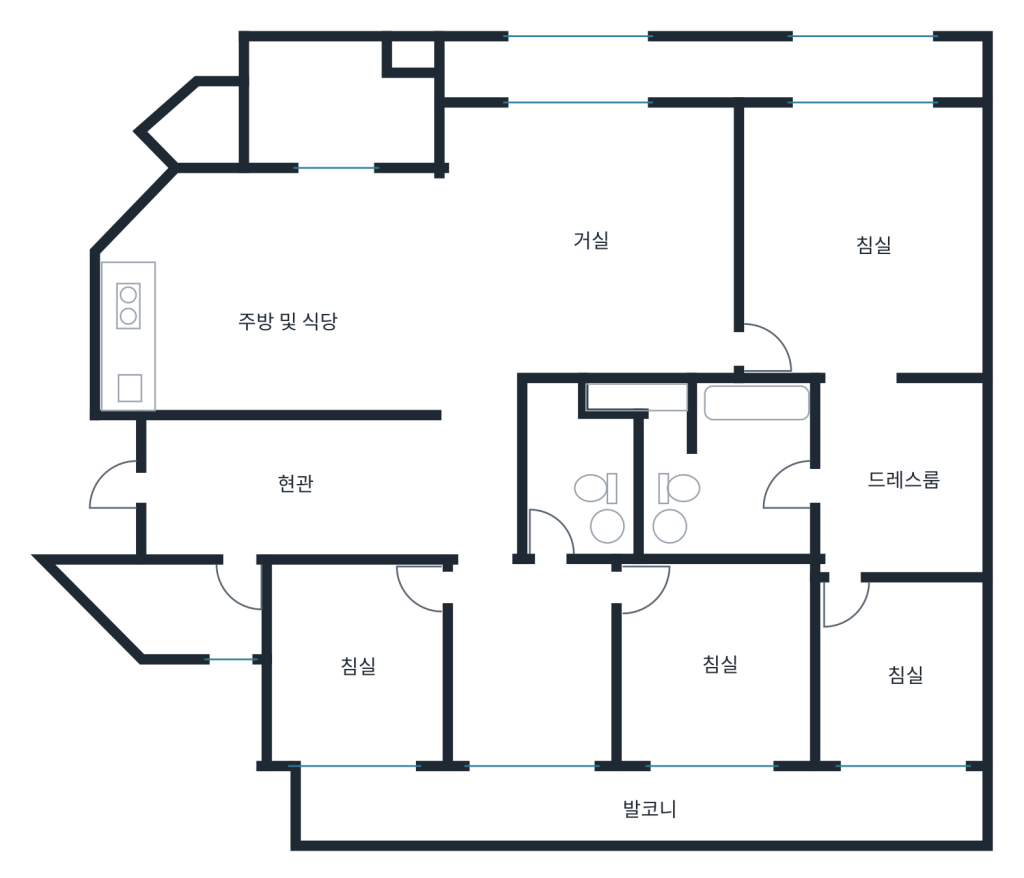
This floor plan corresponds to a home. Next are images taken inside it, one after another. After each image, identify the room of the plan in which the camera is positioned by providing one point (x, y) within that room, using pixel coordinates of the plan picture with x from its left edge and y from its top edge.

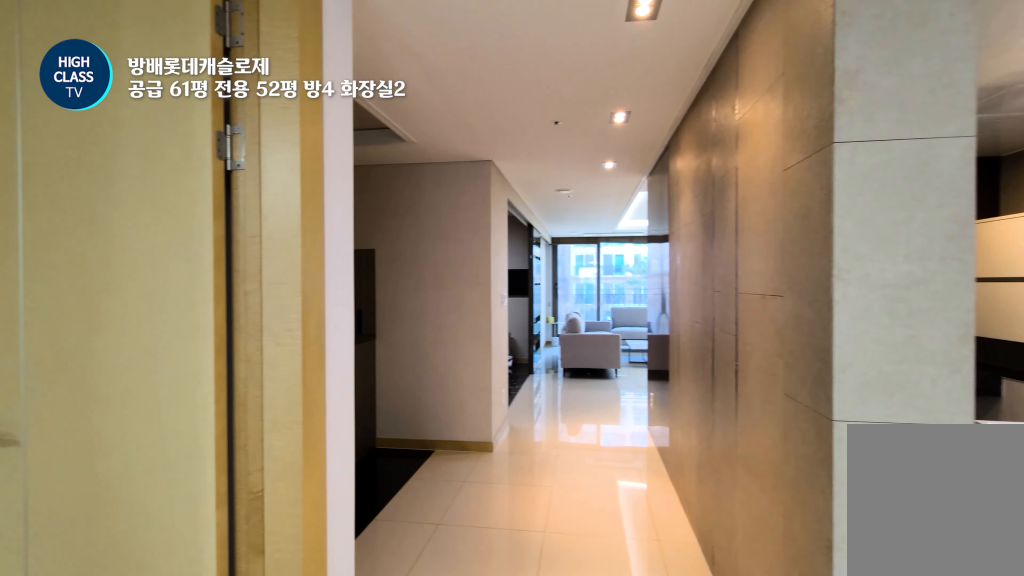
(532, 665)
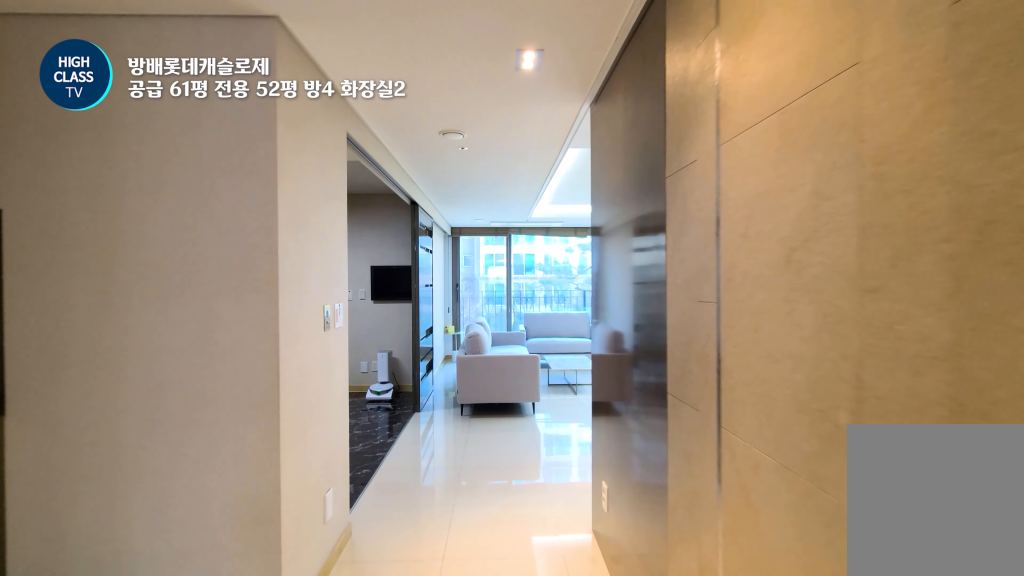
(479, 466)
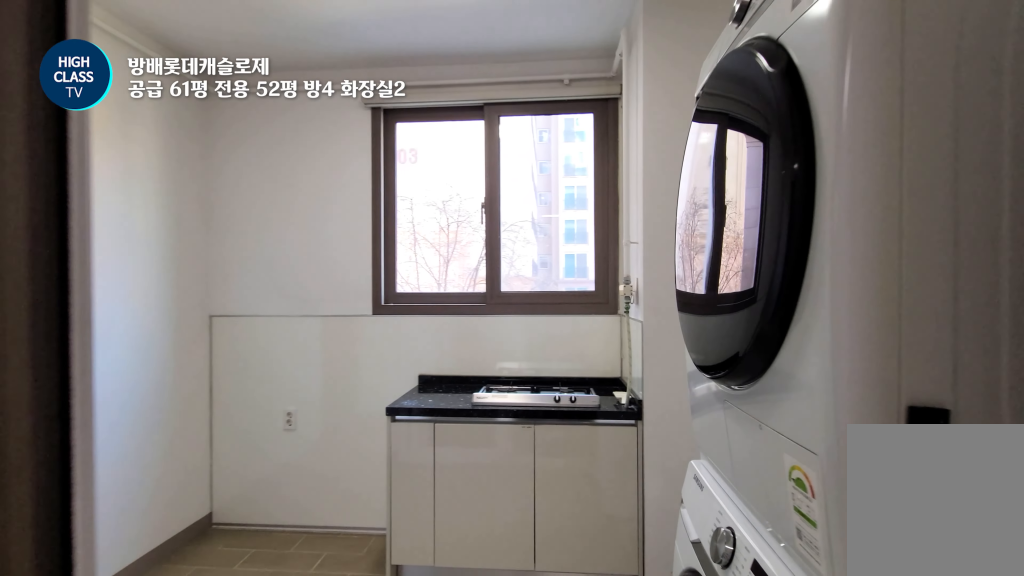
(279, 288)
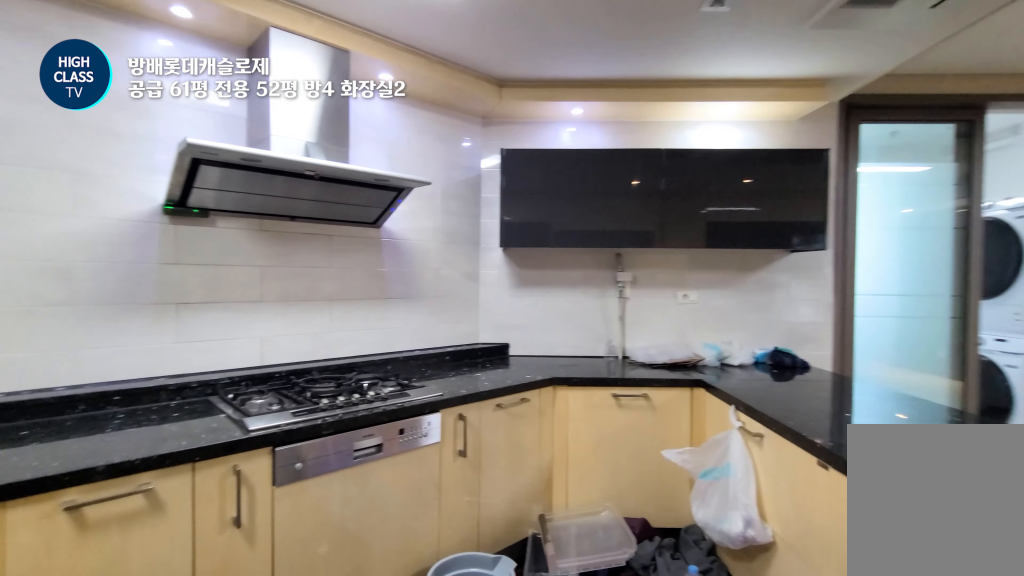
(279, 288)
